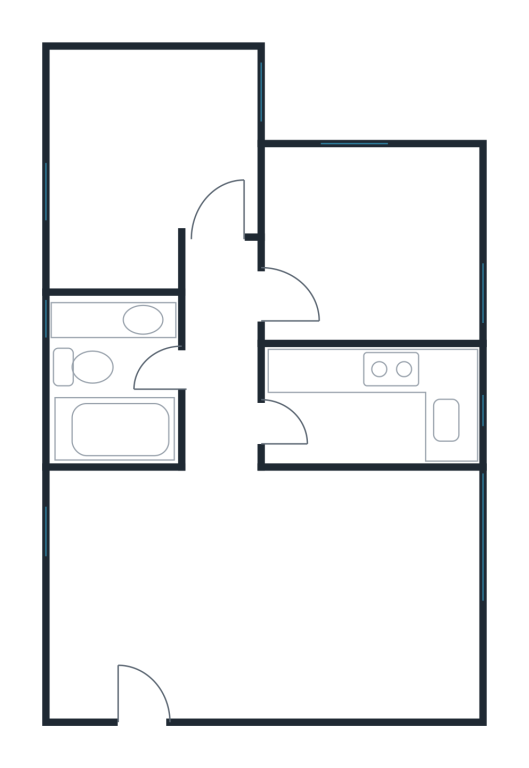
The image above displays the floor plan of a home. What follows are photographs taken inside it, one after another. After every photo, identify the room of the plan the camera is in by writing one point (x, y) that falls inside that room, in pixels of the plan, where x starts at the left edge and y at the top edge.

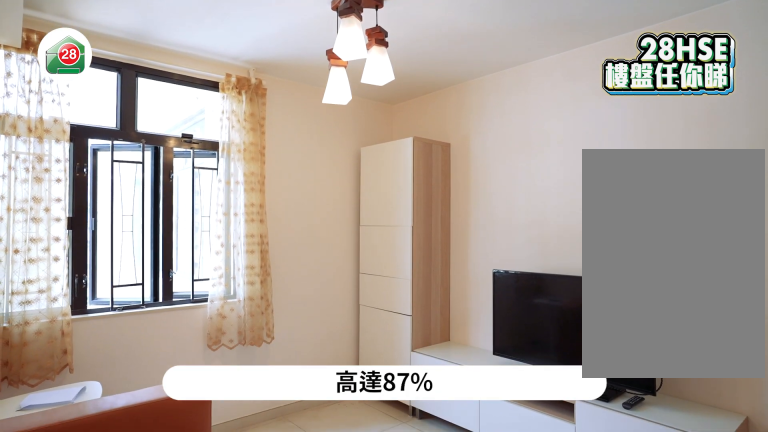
(233, 592)
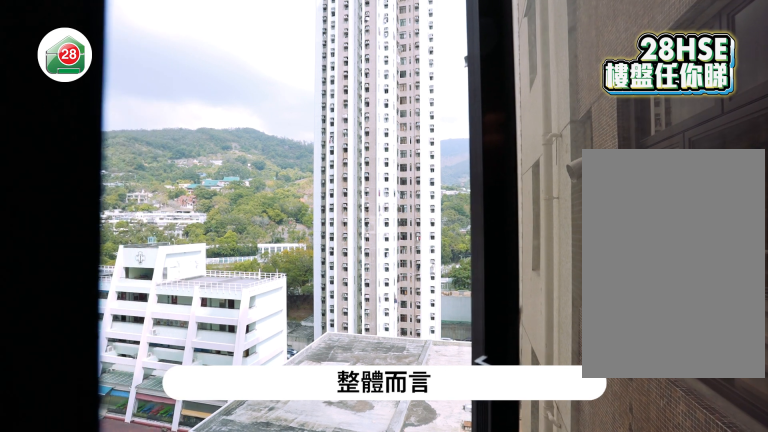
(233, 590)
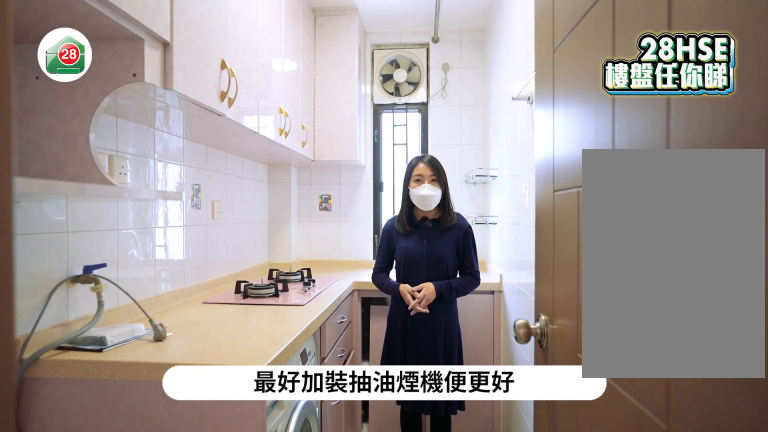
(332, 405)
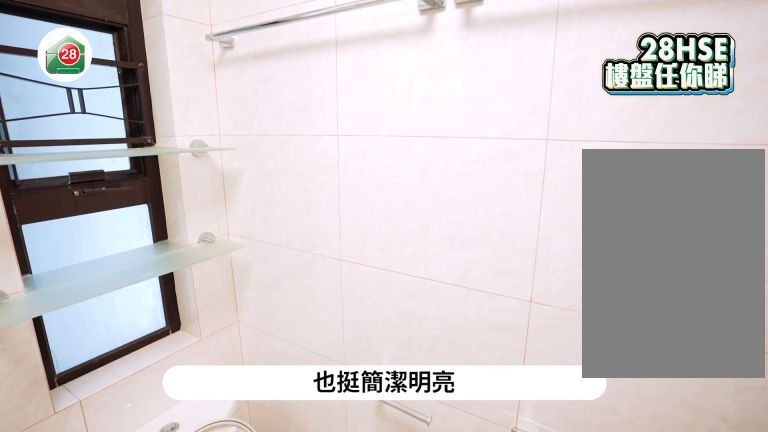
(132, 386)
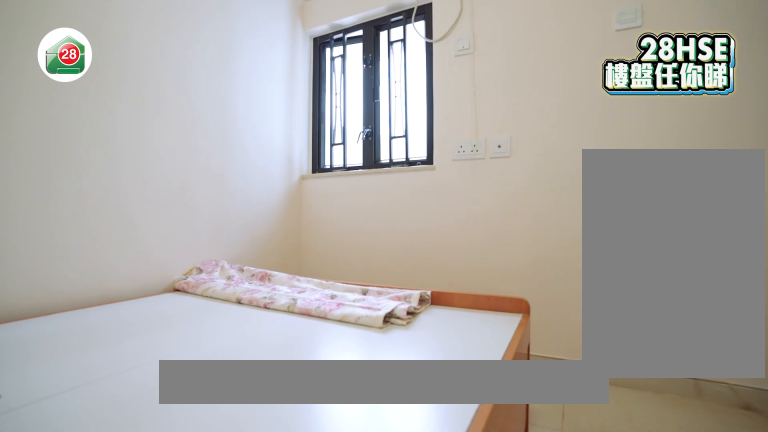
(132, 149)
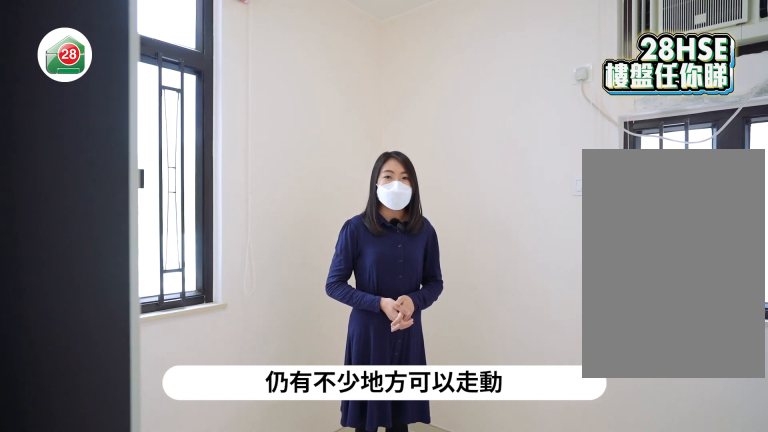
(375, 229)
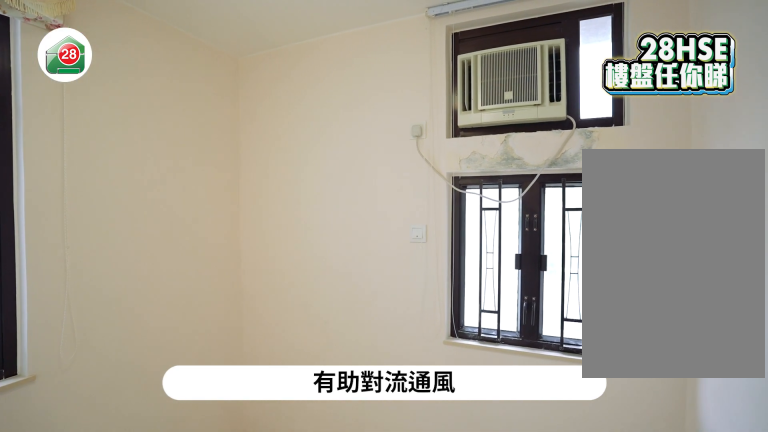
(375, 229)
